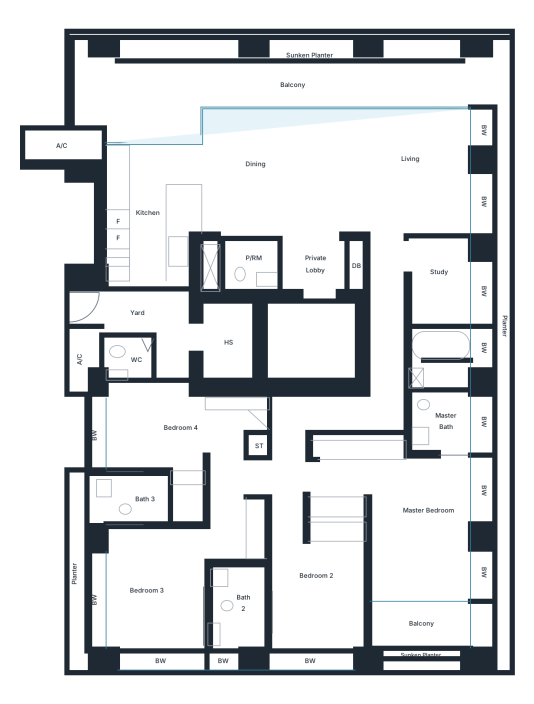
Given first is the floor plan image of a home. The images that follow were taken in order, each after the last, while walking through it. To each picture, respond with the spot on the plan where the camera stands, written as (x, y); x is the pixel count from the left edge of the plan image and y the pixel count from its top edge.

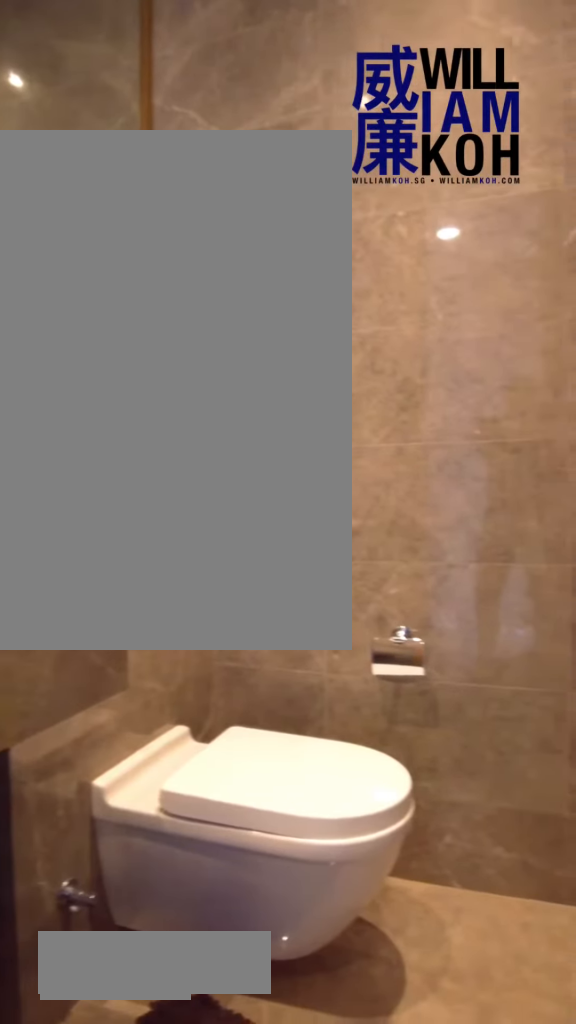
(255, 264)
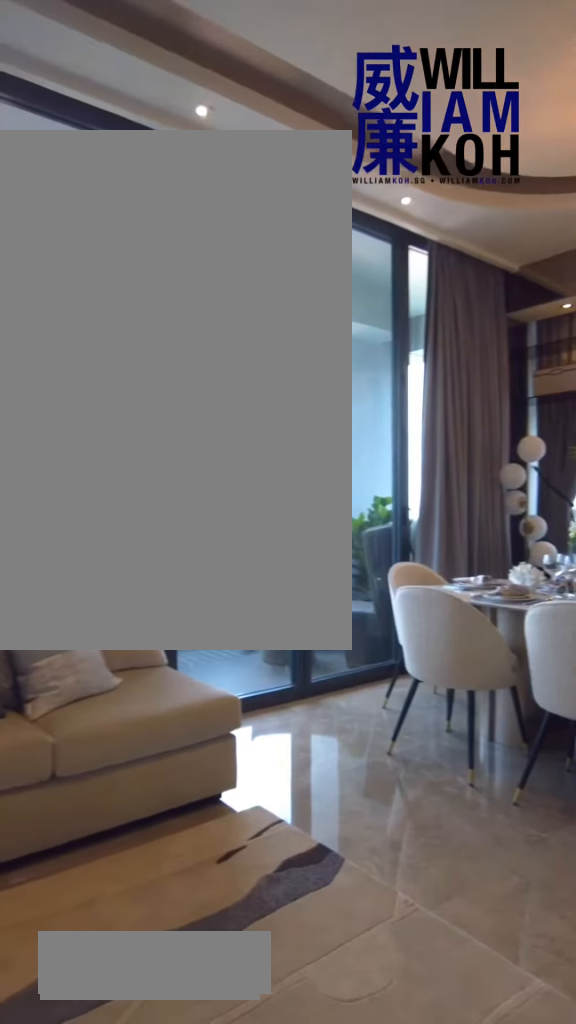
(316, 211)
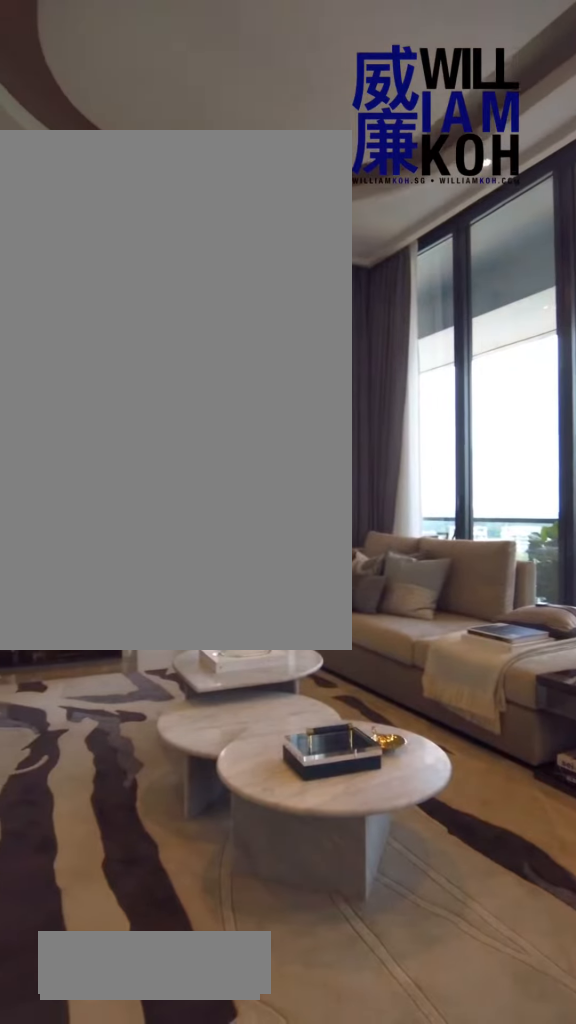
(316, 211)
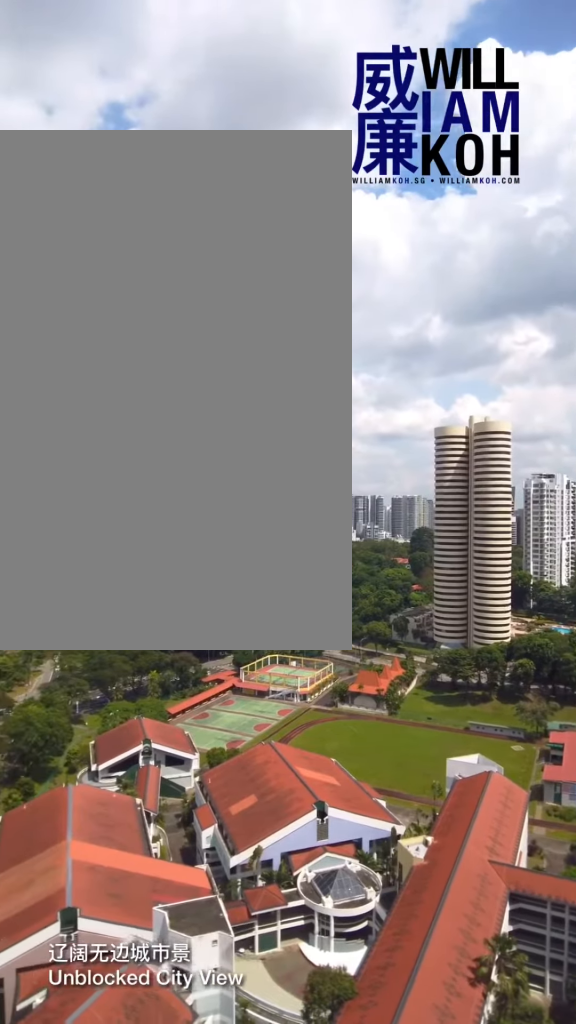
(185, 67)
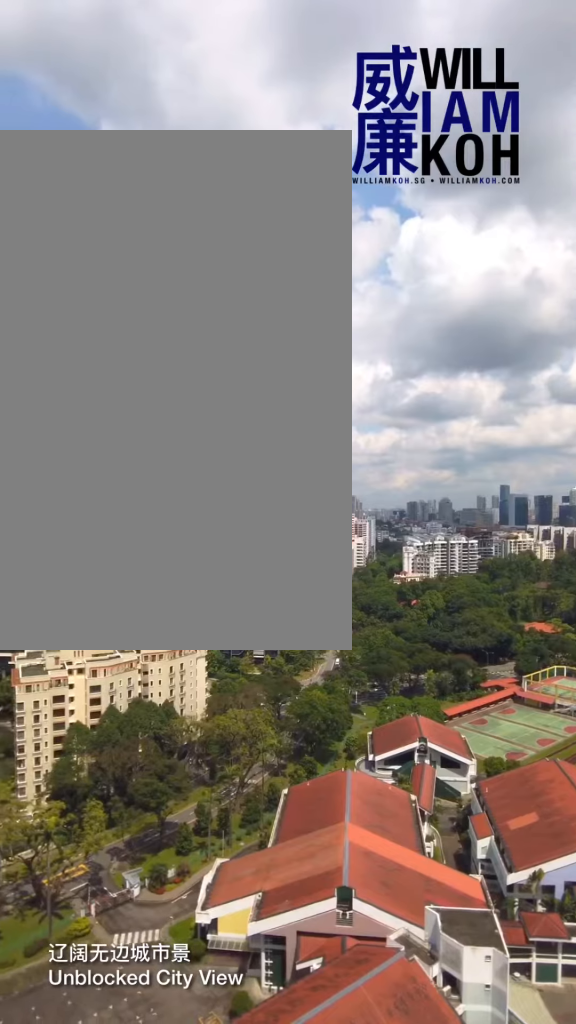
(185, 67)
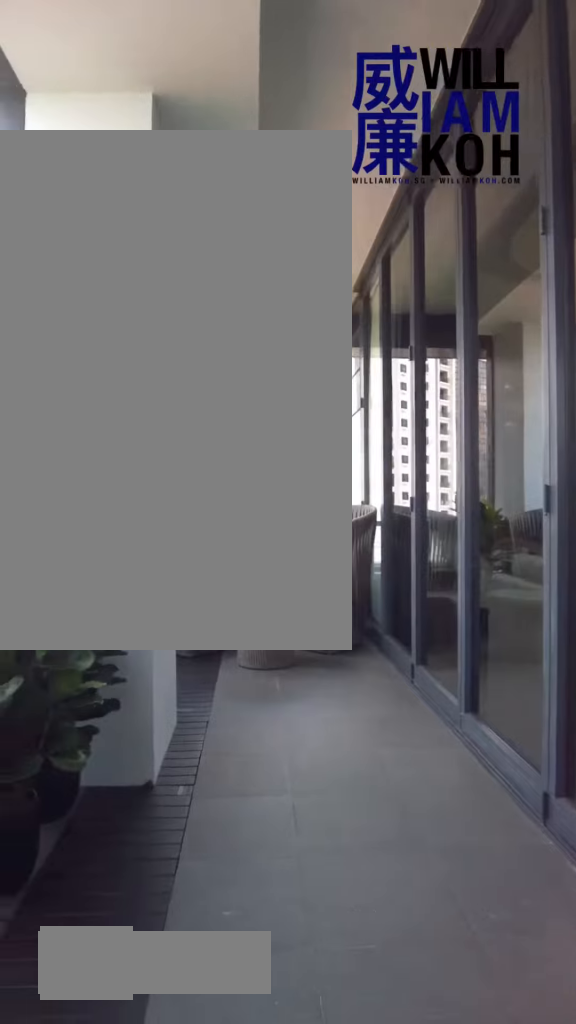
(221, 82)
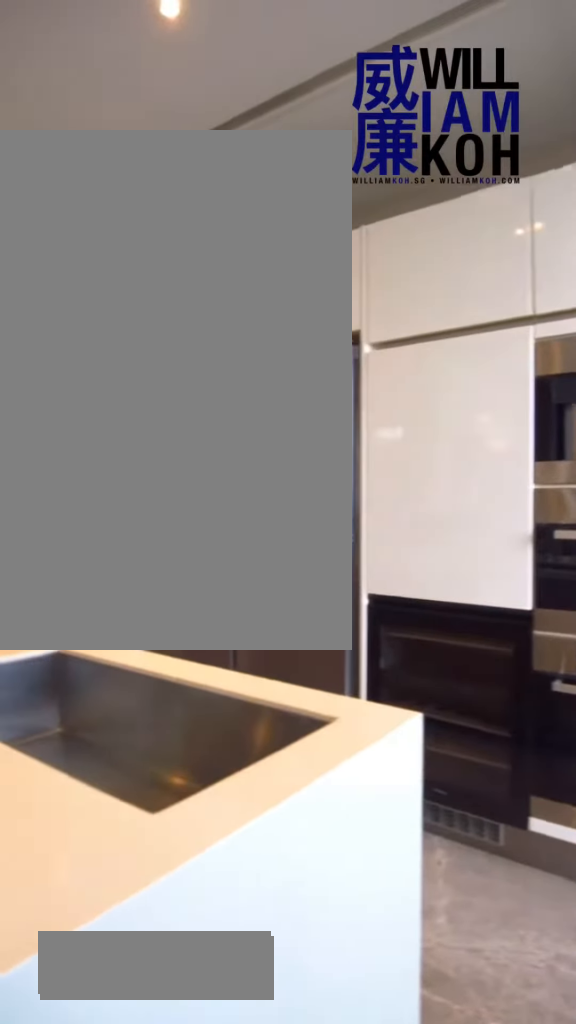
(187, 165)
